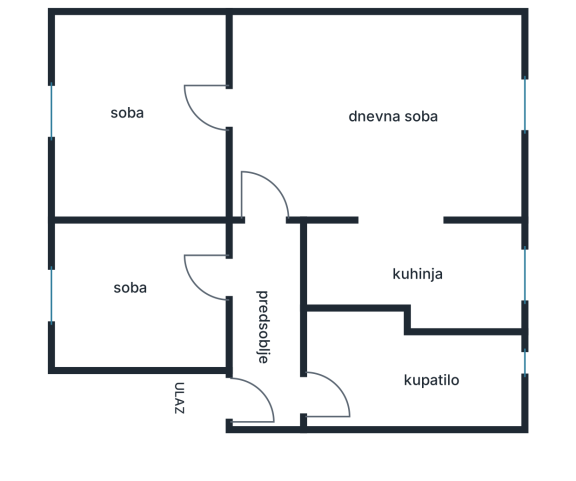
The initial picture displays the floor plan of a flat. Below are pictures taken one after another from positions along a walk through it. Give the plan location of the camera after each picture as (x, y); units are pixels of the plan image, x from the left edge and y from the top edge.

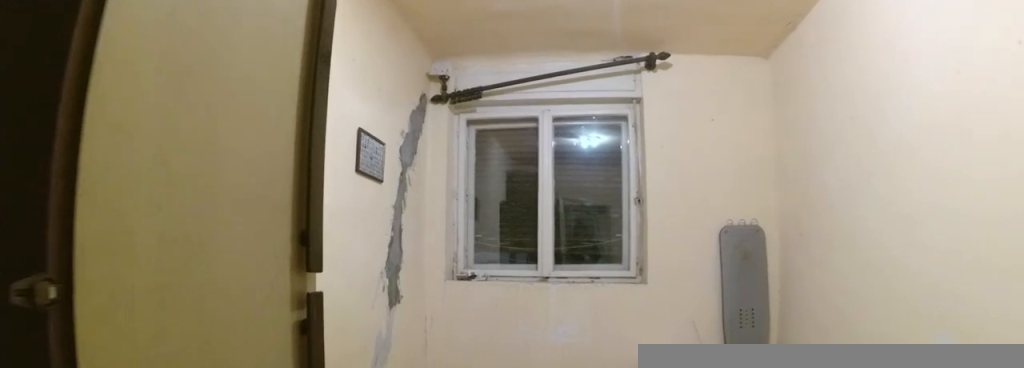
(211, 122)
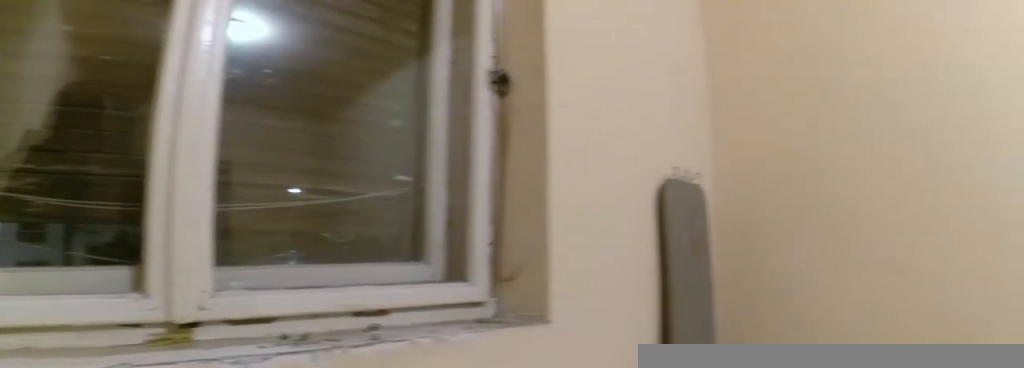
(86, 129)
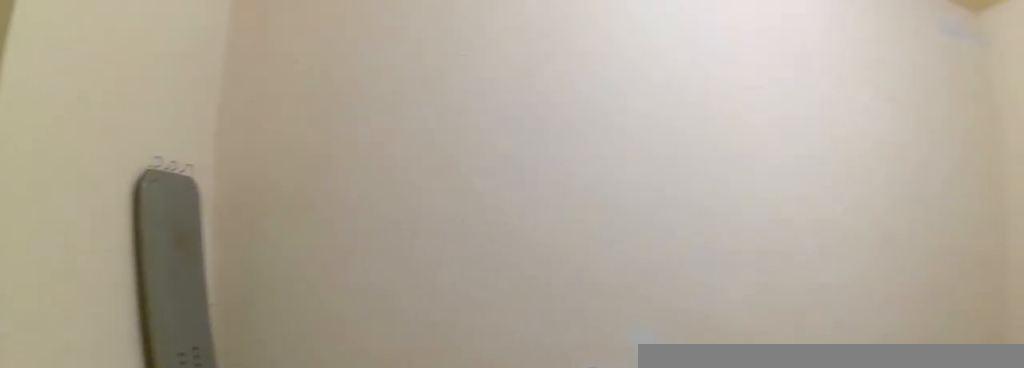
(70, 137)
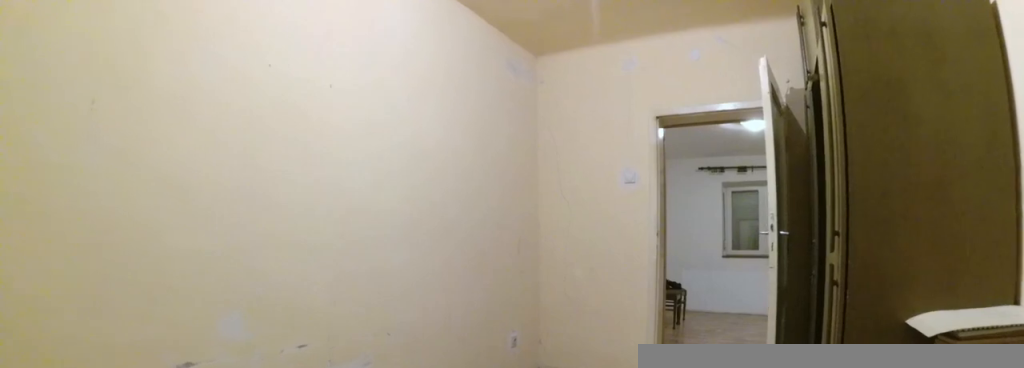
(55, 122)
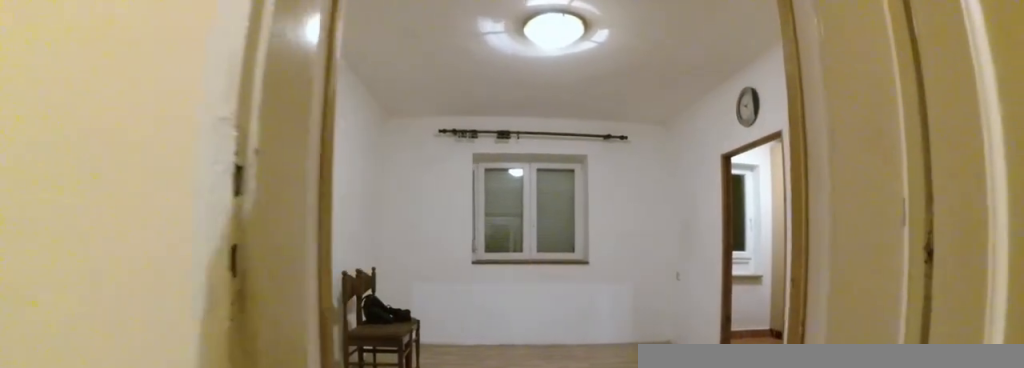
(182, 120)
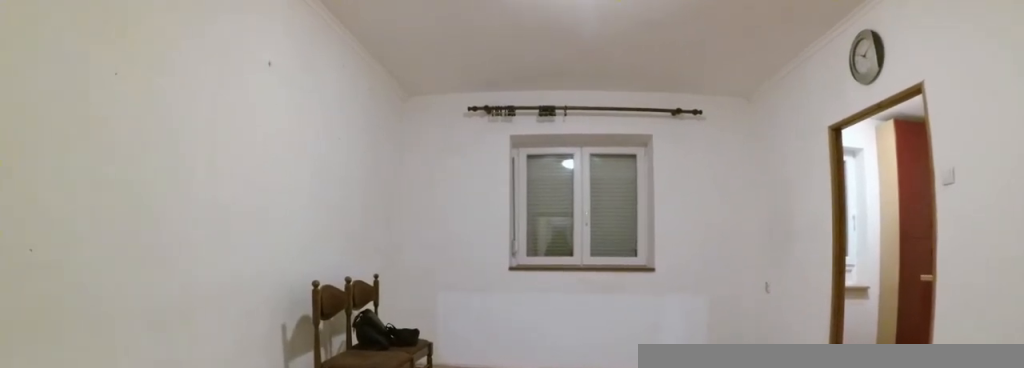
(232, 119)
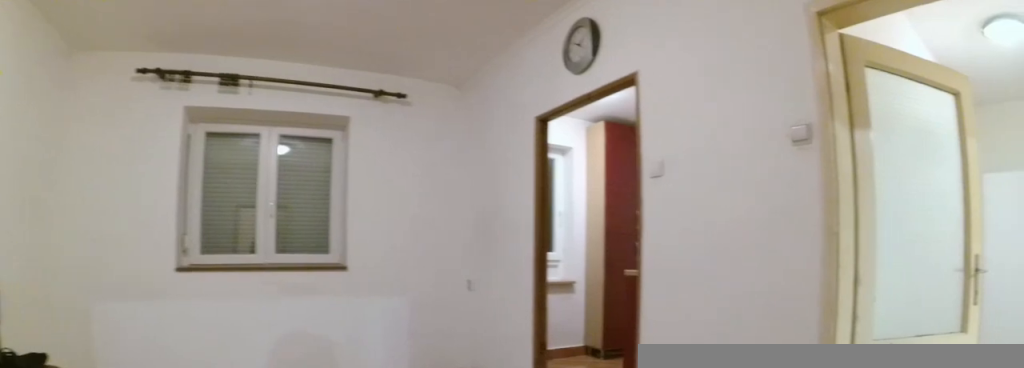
(245, 109)
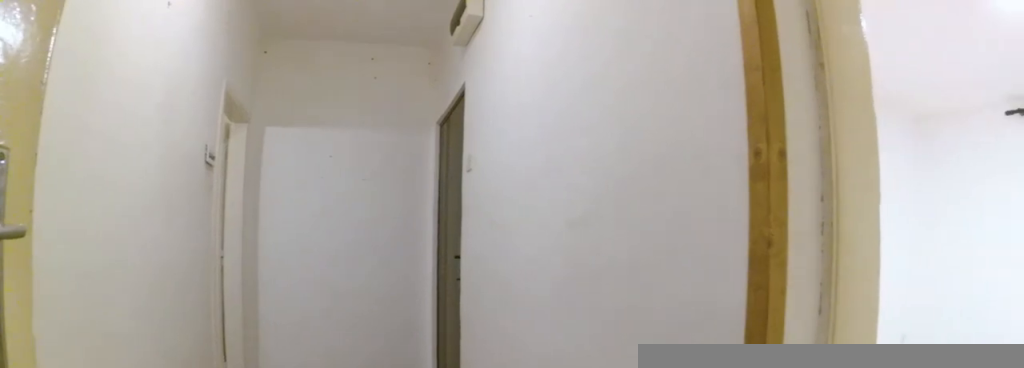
(274, 236)
